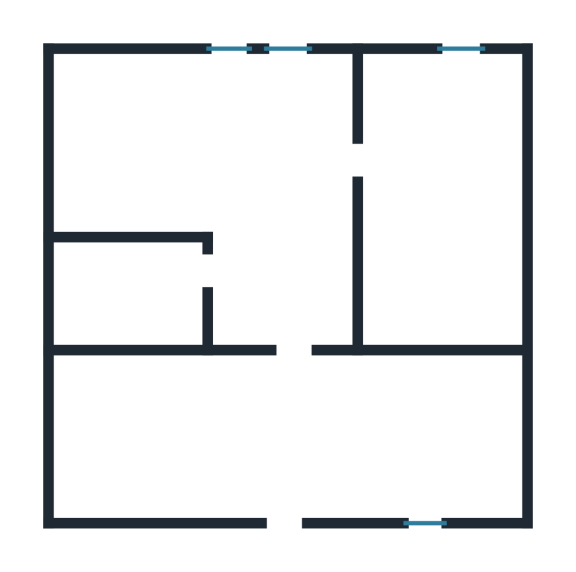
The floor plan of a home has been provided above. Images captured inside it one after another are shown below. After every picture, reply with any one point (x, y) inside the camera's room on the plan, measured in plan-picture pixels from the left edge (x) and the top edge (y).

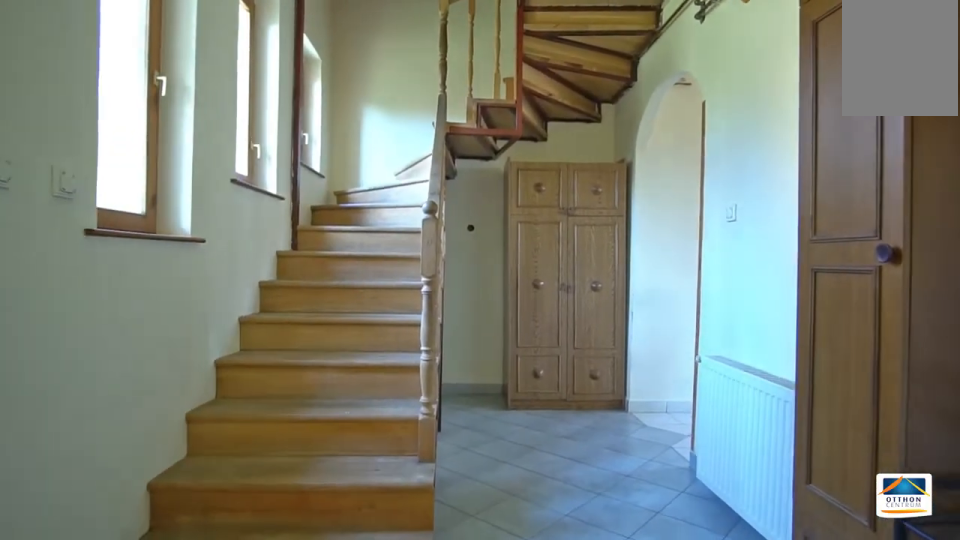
(299, 442)
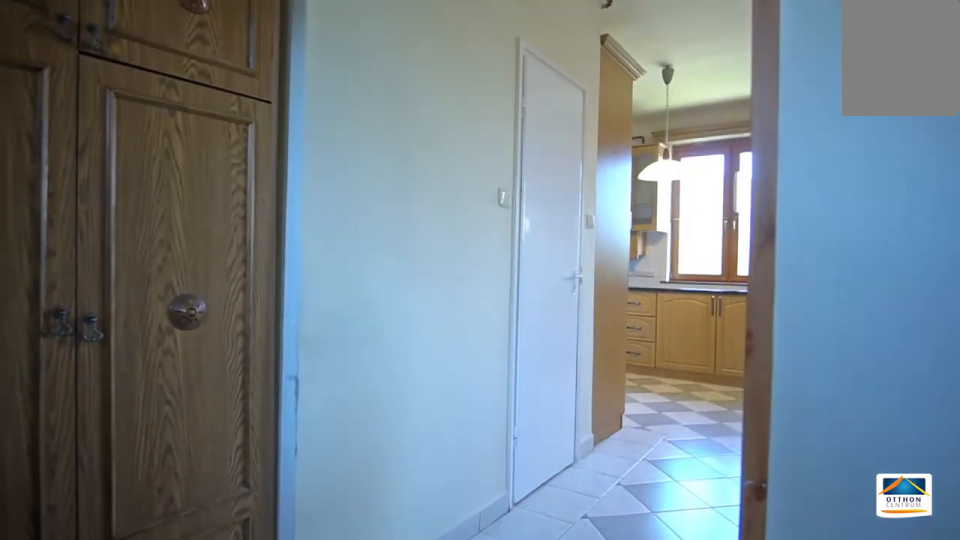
(300, 442)
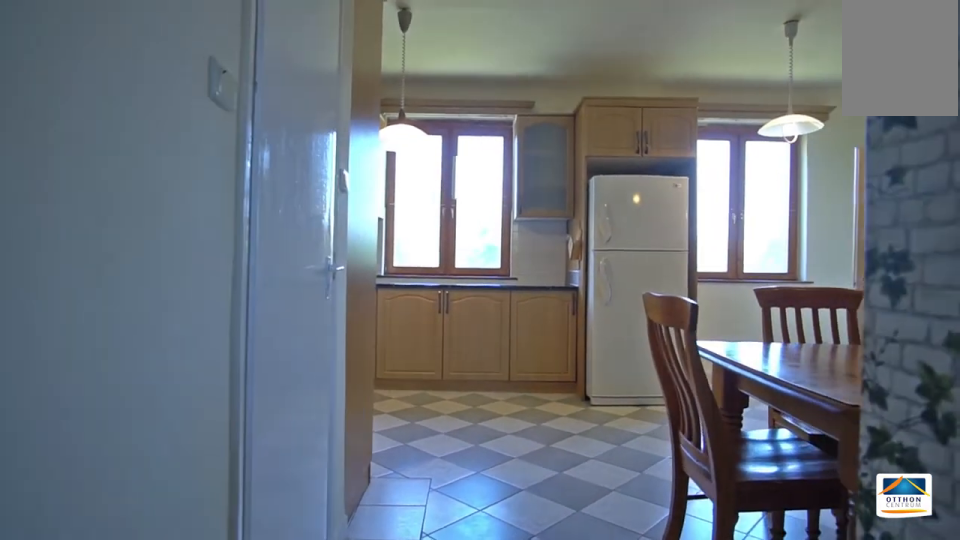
(298, 153)
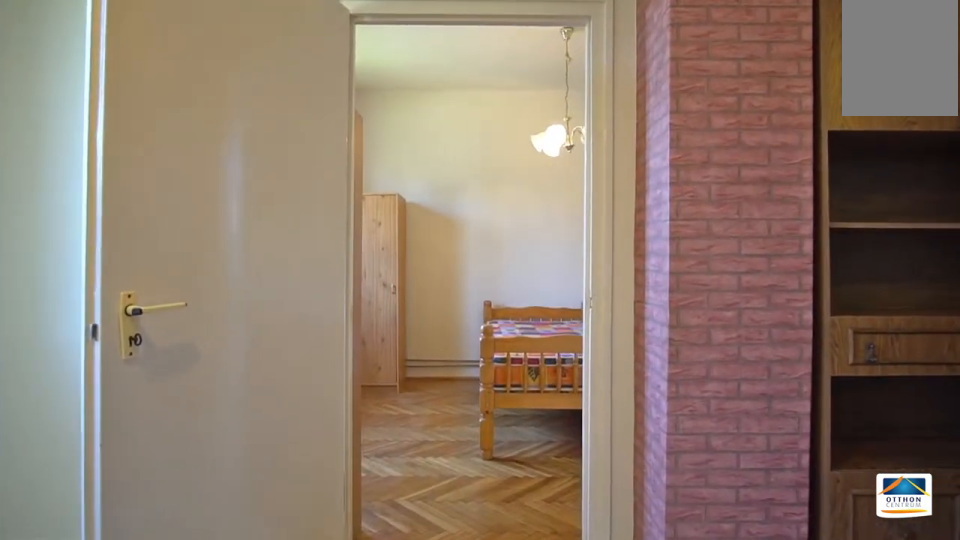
(302, 152)
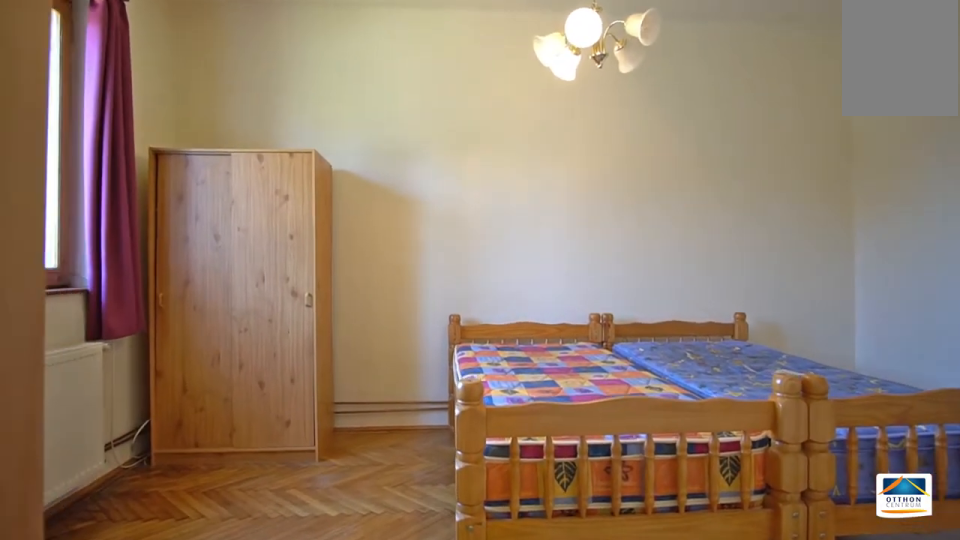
(445, 197)
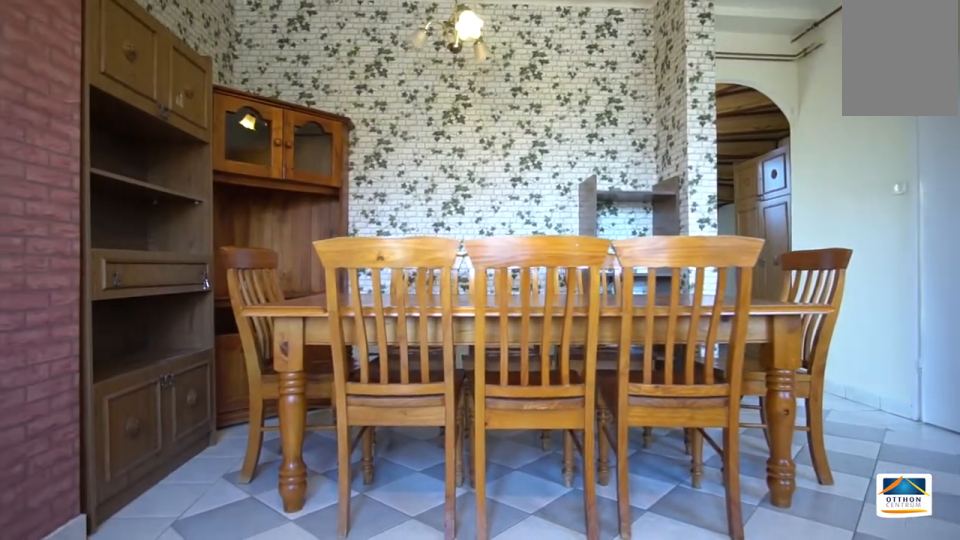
(301, 152)
